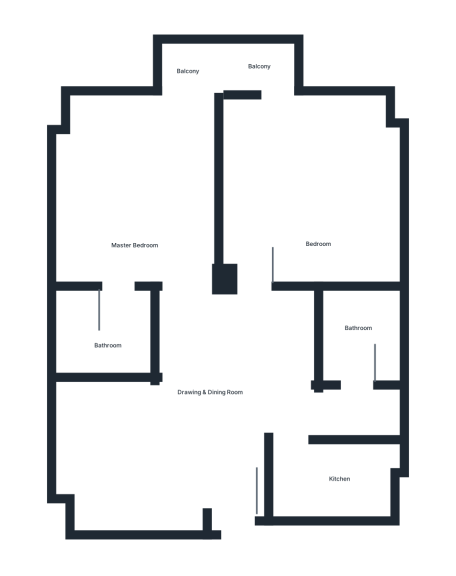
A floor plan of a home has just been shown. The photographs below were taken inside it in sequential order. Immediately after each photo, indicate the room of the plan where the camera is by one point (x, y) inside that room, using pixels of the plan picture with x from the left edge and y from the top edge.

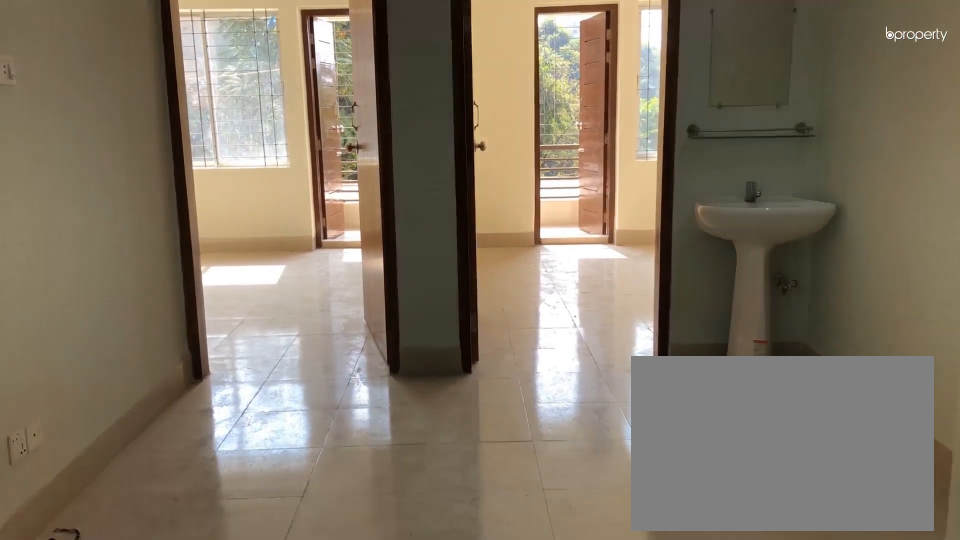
(215, 408)
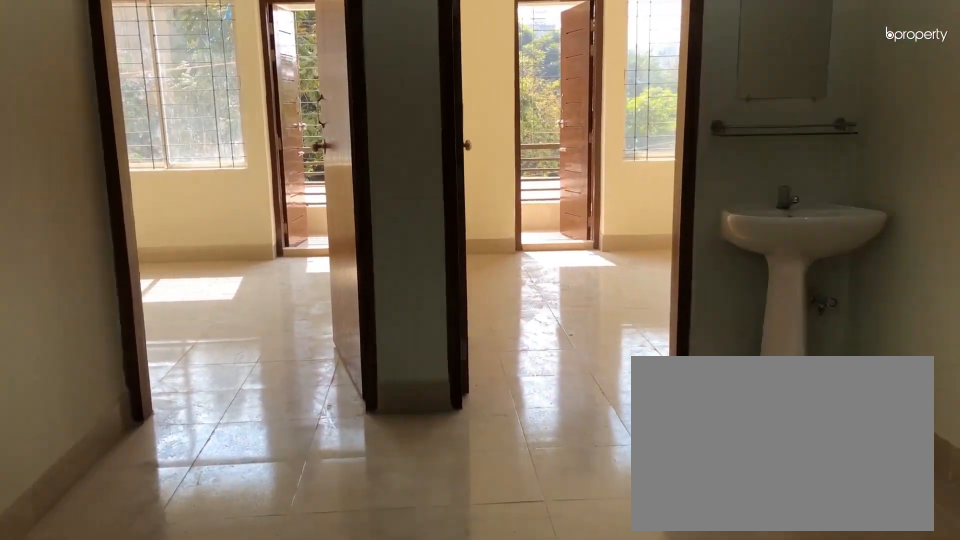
(215, 408)
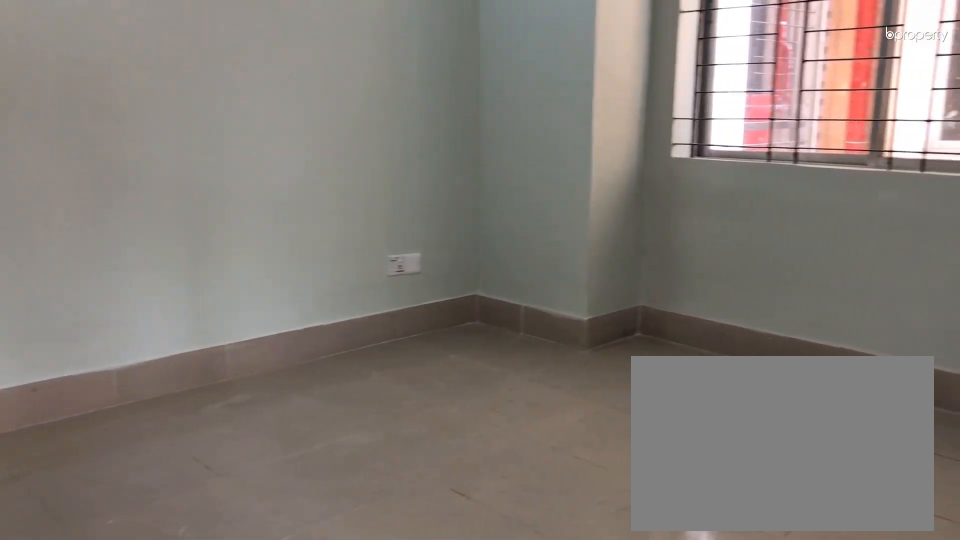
(215, 408)
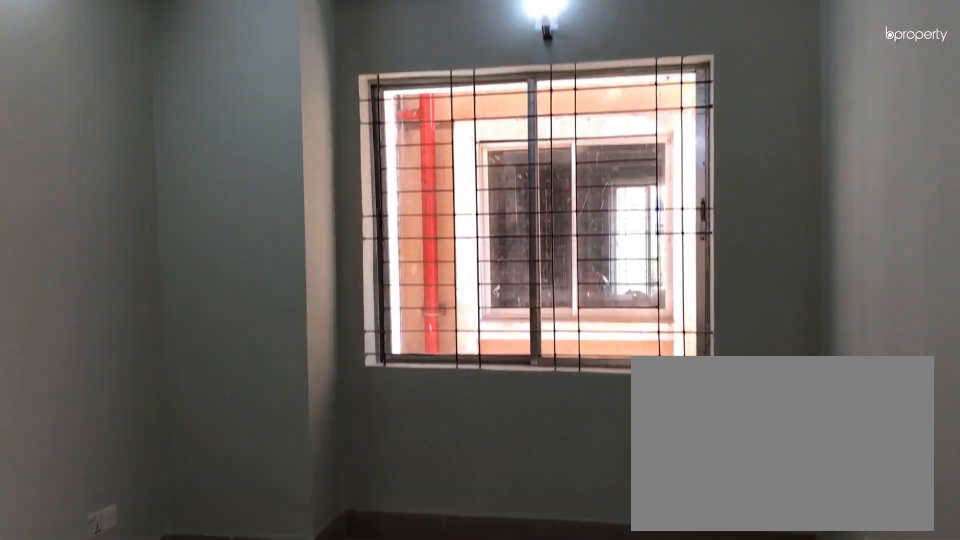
(214, 408)
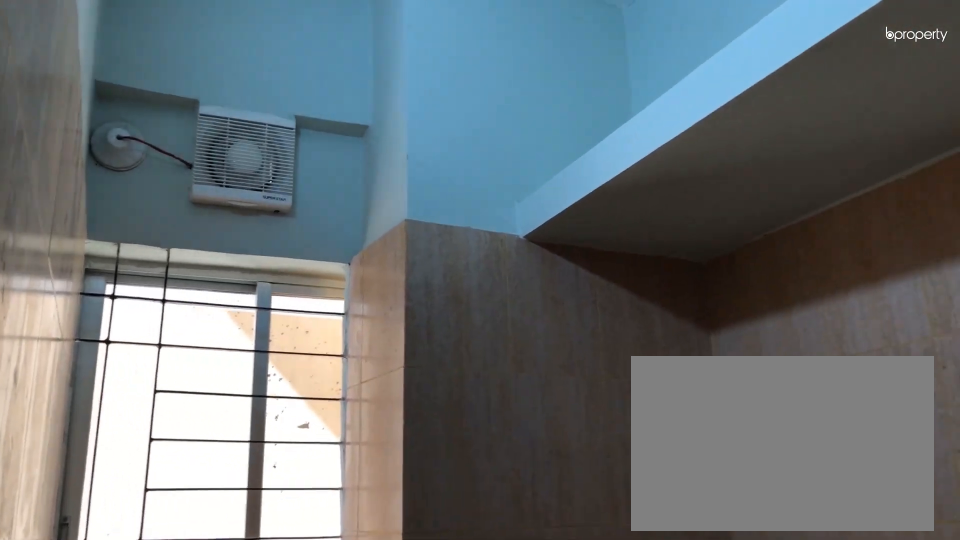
(339, 489)
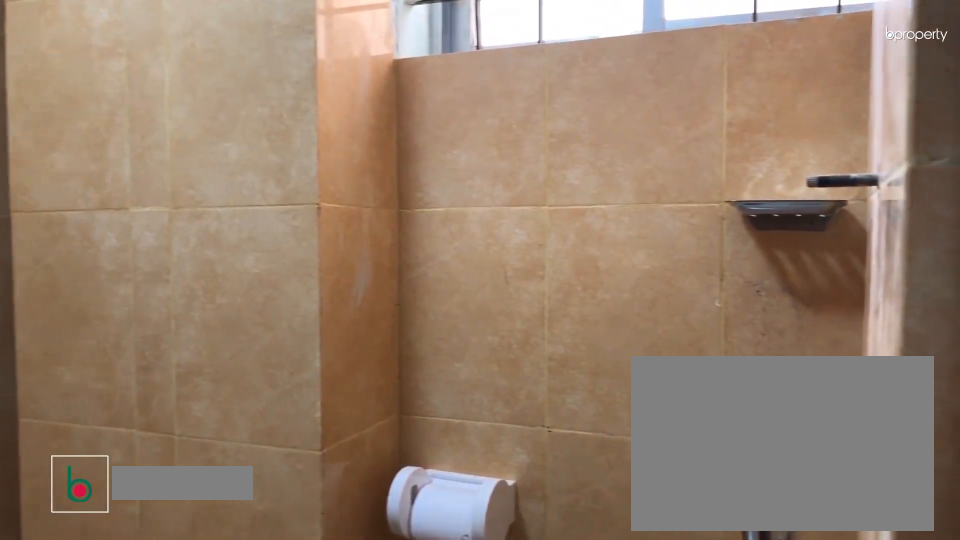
(358, 335)
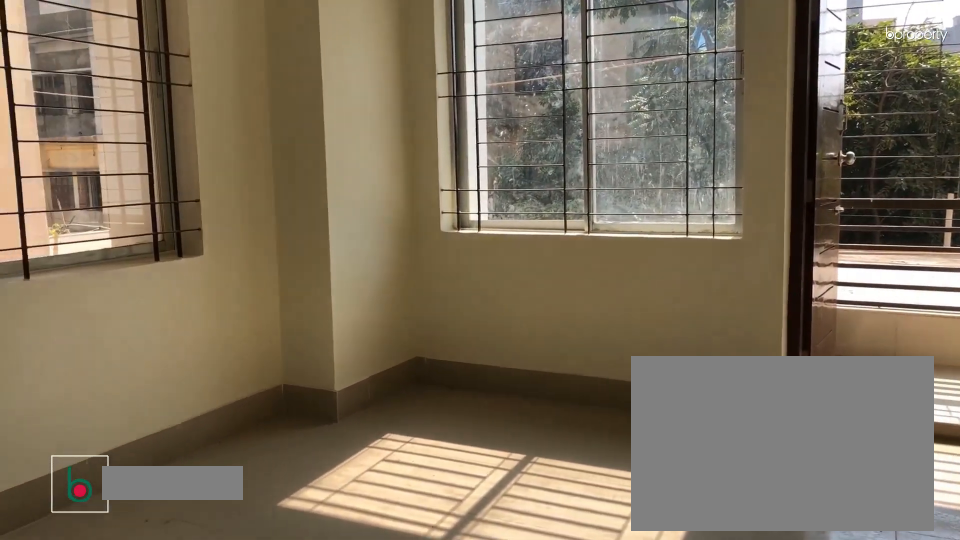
(116, 203)
